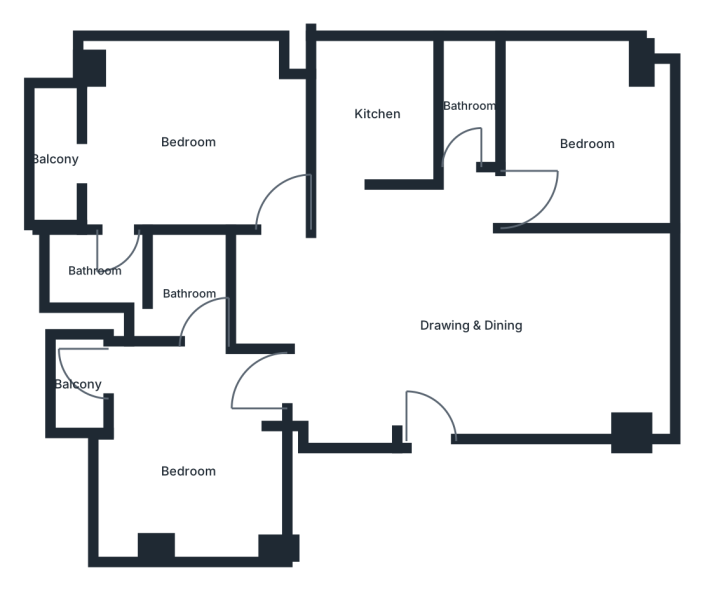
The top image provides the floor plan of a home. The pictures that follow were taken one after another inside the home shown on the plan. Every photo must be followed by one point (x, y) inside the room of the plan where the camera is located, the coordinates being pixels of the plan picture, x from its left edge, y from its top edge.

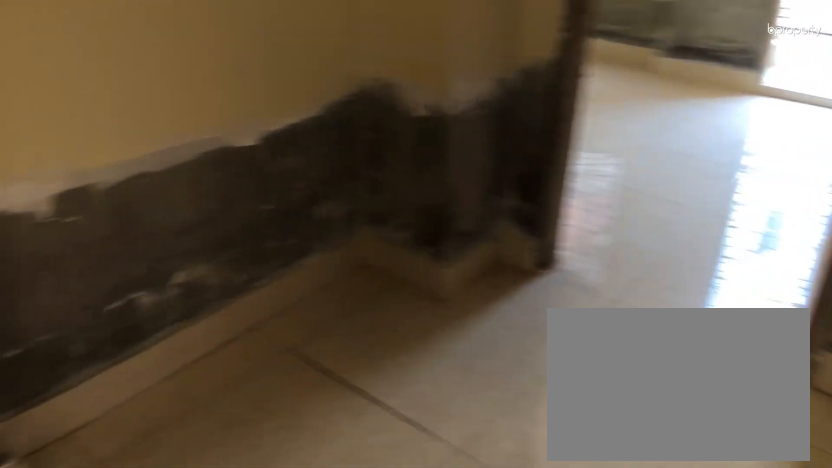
(468, 324)
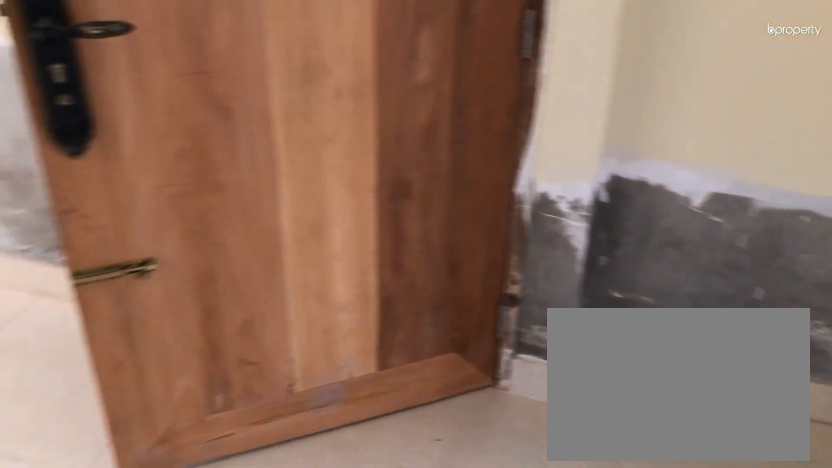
(468, 324)
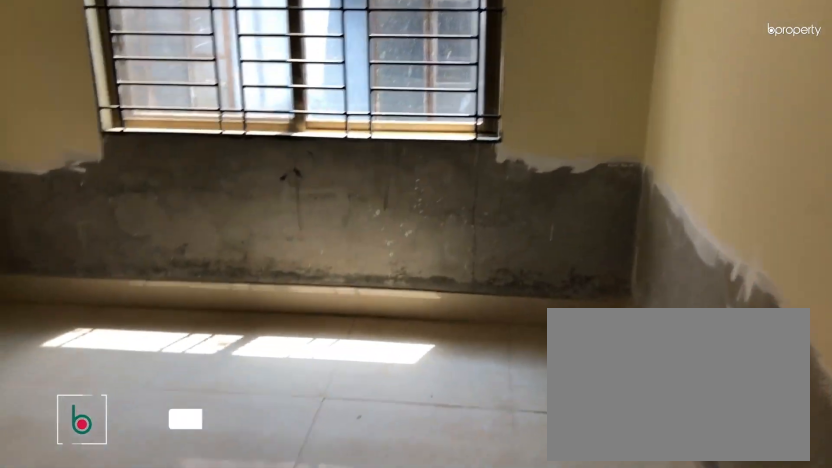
(589, 143)
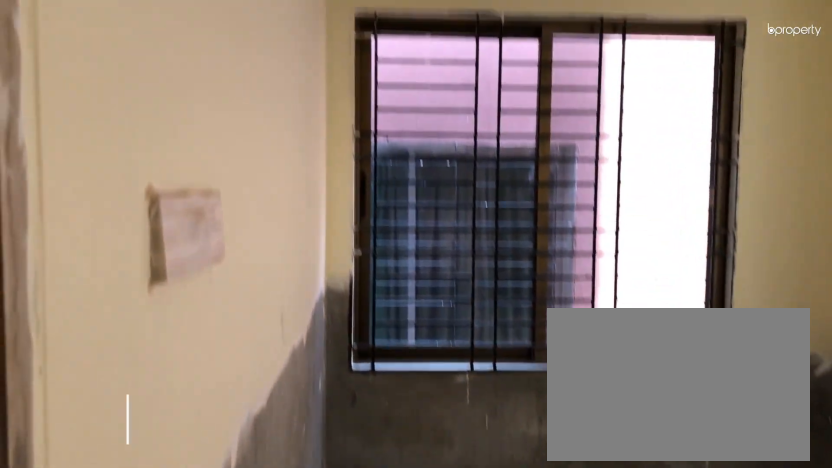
(589, 143)
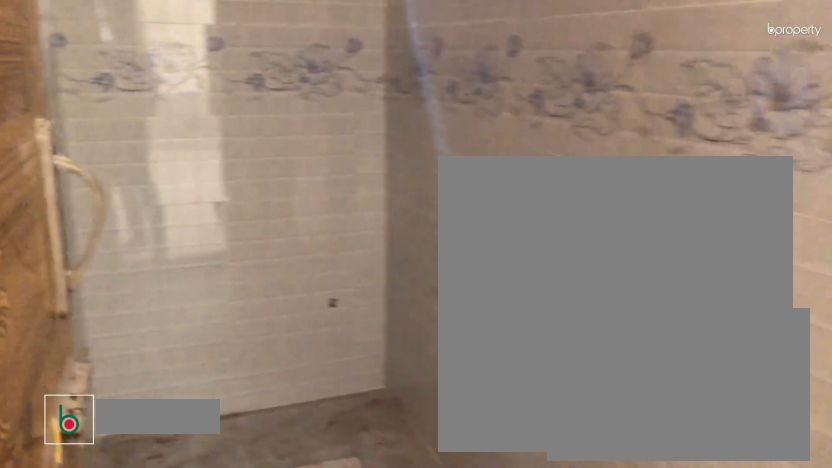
(471, 105)
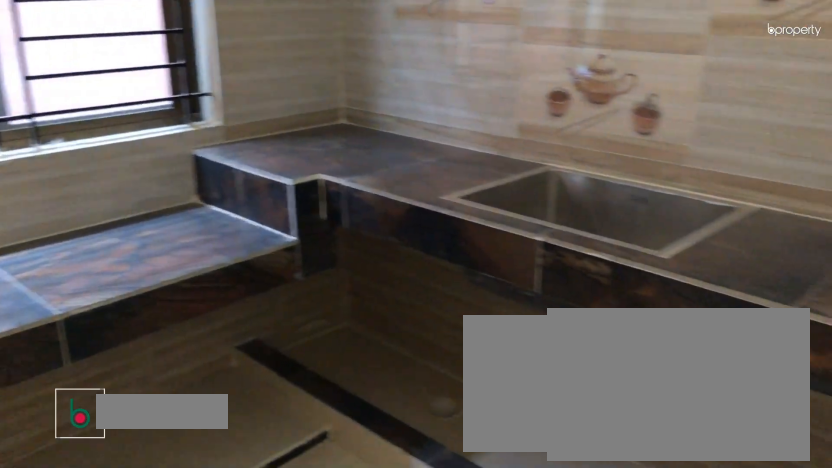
(378, 114)
